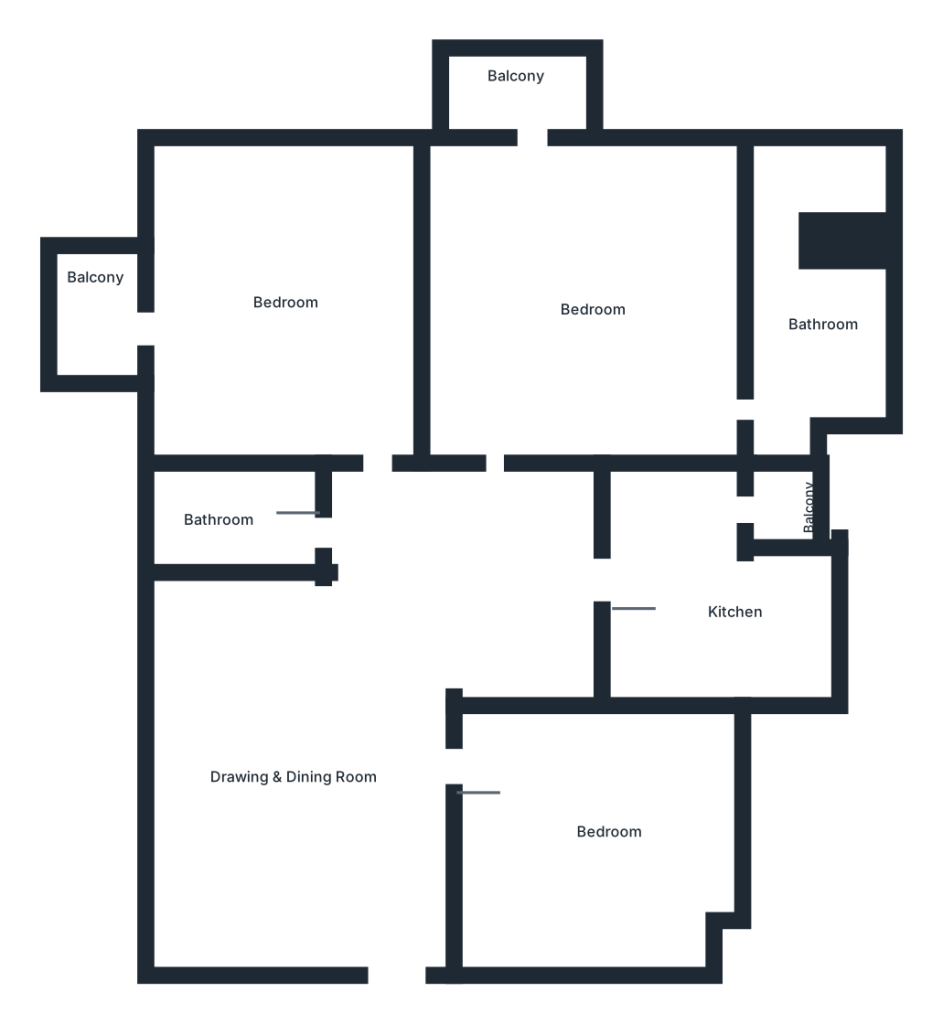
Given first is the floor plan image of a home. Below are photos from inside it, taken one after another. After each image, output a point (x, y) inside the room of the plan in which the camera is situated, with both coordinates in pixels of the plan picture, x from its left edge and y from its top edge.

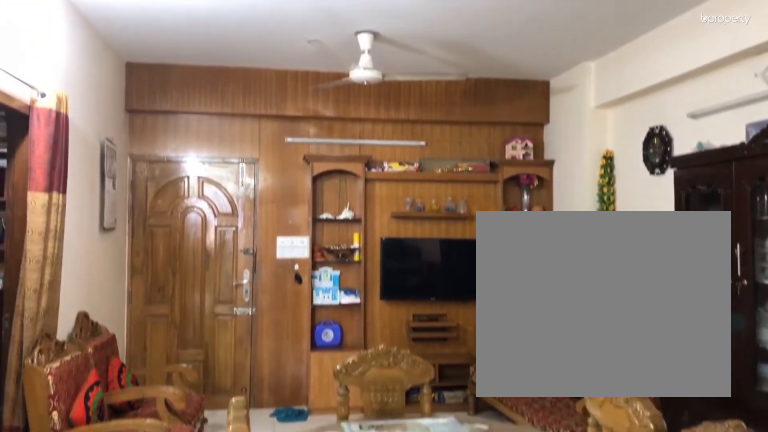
(291, 757)
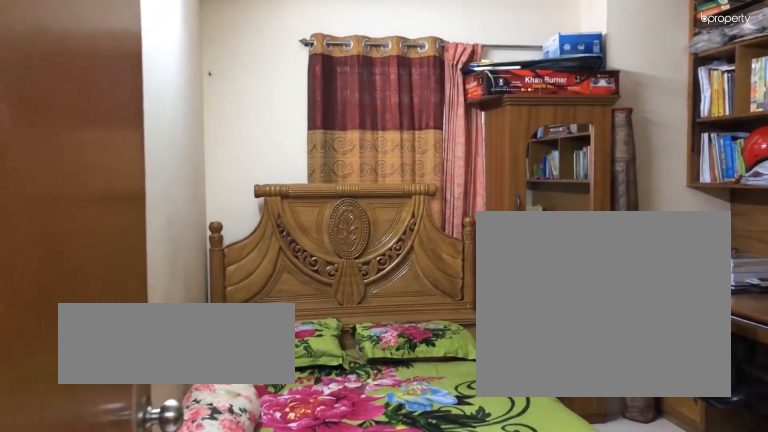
(574, 817)
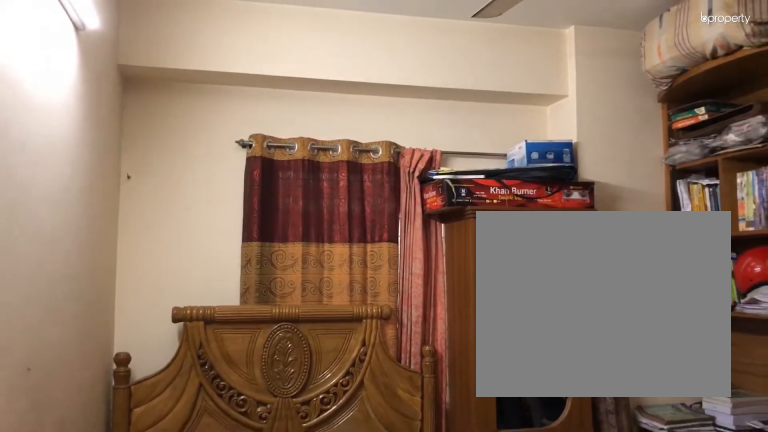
(594, 841)
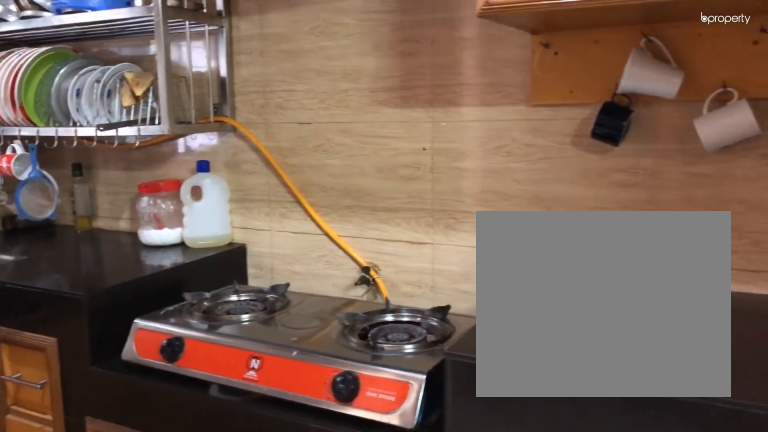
(677, 583)
